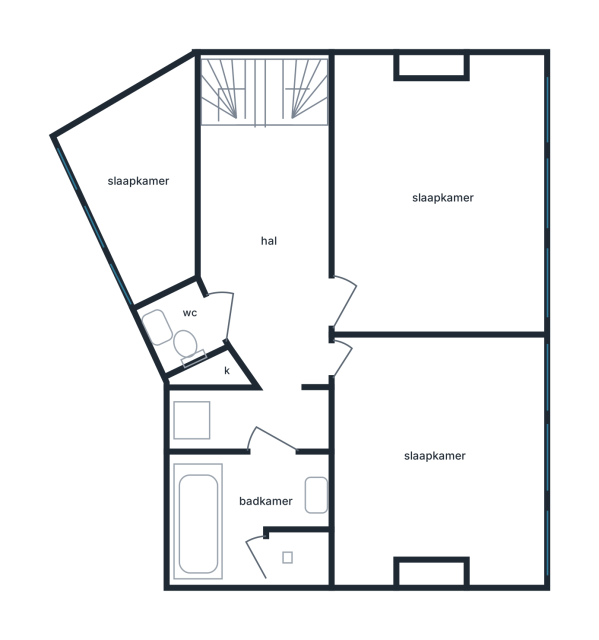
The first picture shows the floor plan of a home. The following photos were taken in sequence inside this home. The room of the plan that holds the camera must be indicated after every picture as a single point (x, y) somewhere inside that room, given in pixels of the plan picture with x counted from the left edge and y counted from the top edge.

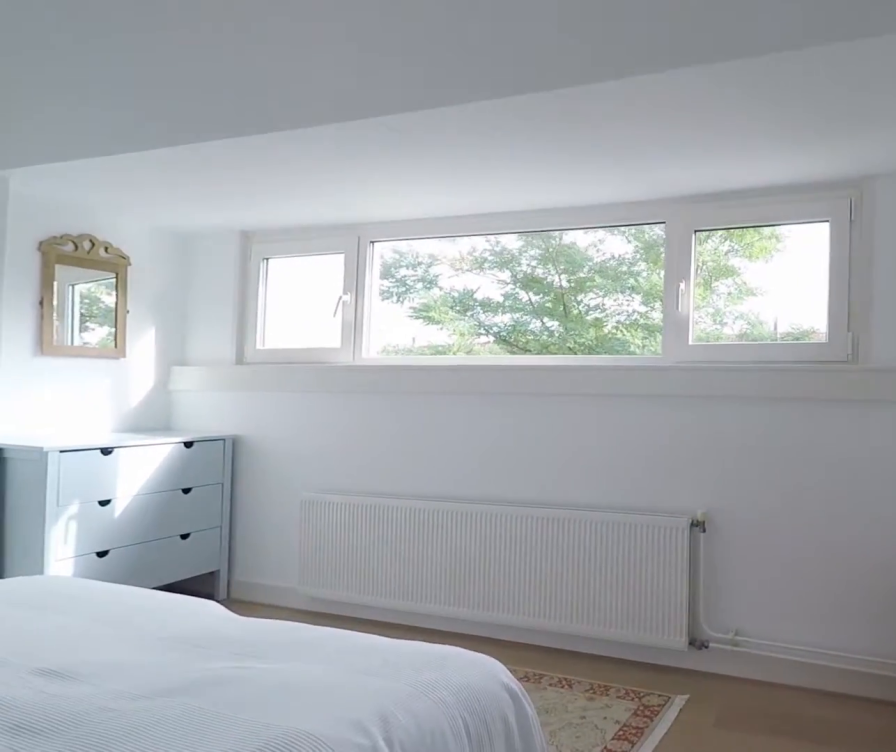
(437, 198)
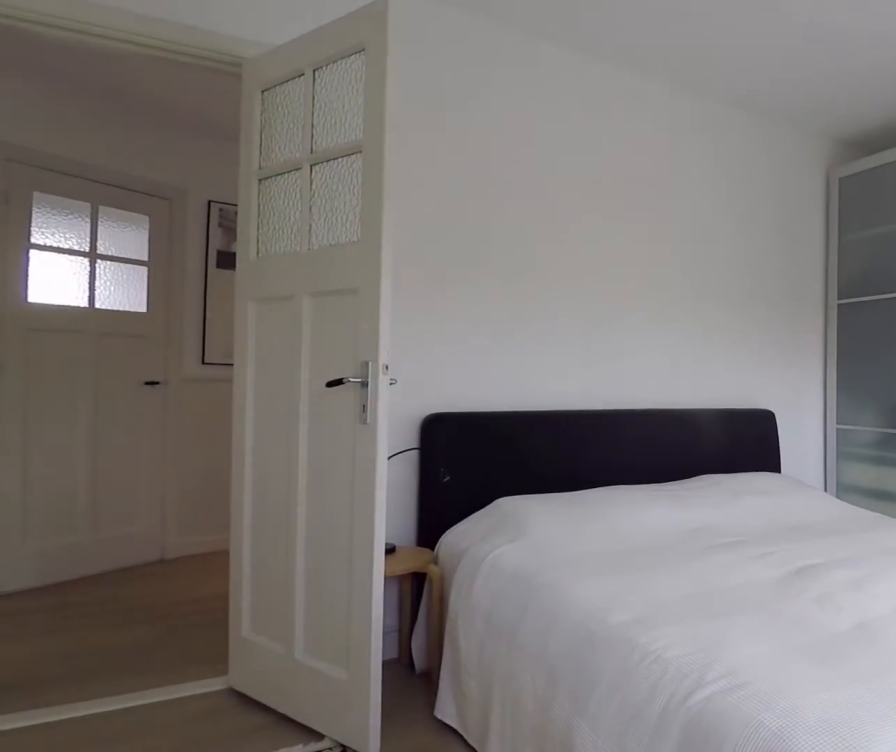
(437, 198)
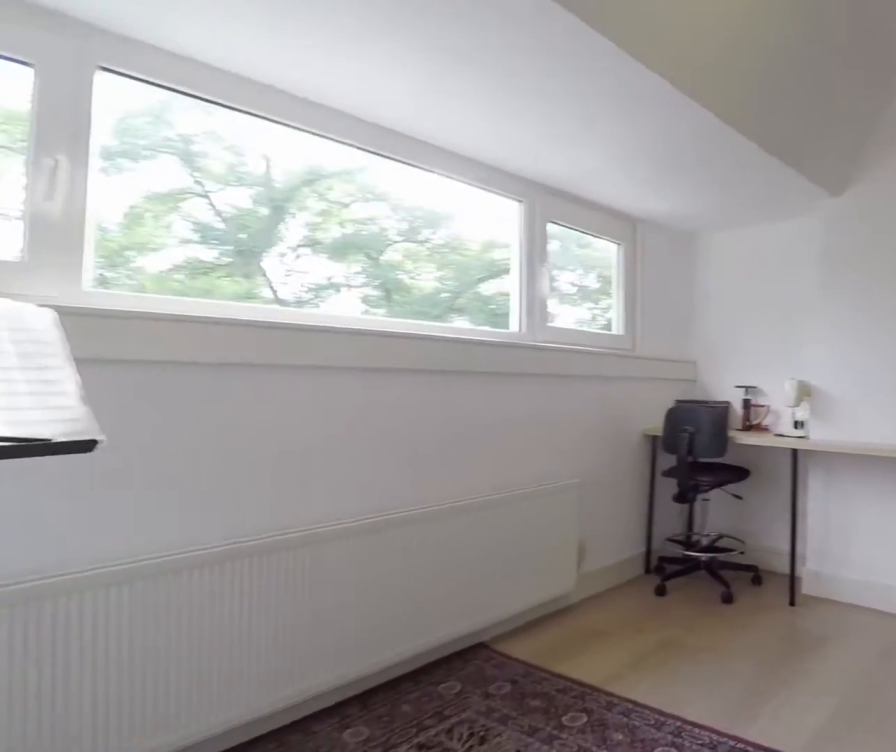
(437, 455)
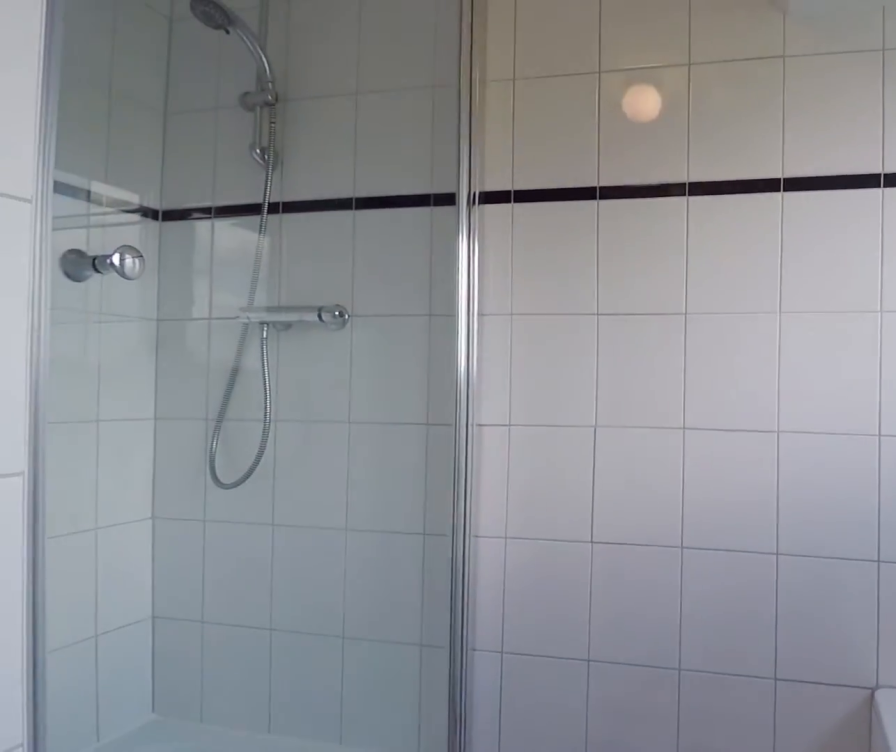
(253, 508)
